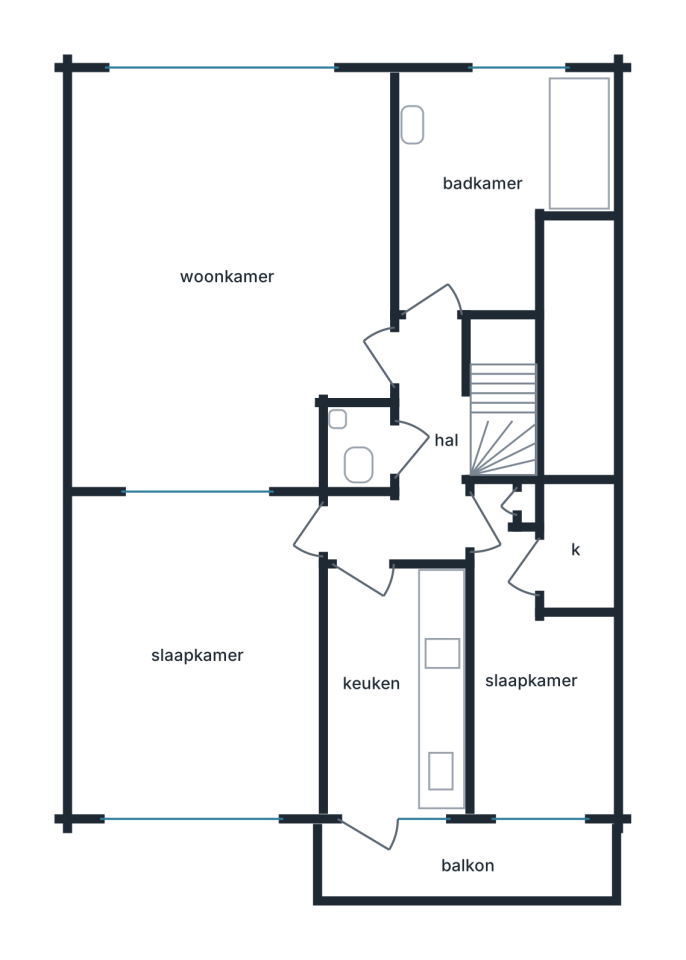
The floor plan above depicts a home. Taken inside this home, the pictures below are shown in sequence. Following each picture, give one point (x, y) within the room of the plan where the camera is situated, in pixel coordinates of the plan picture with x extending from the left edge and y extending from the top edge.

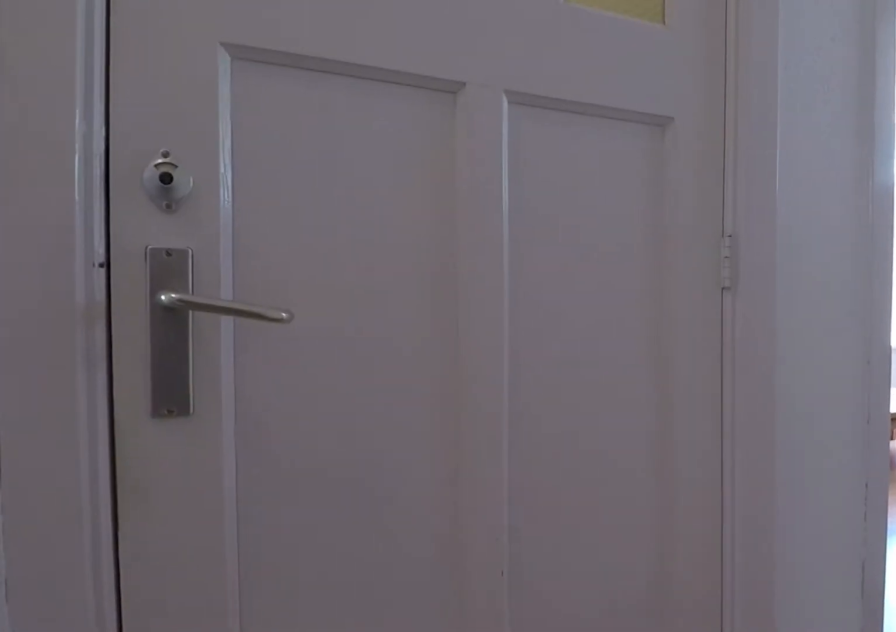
(418, 456)
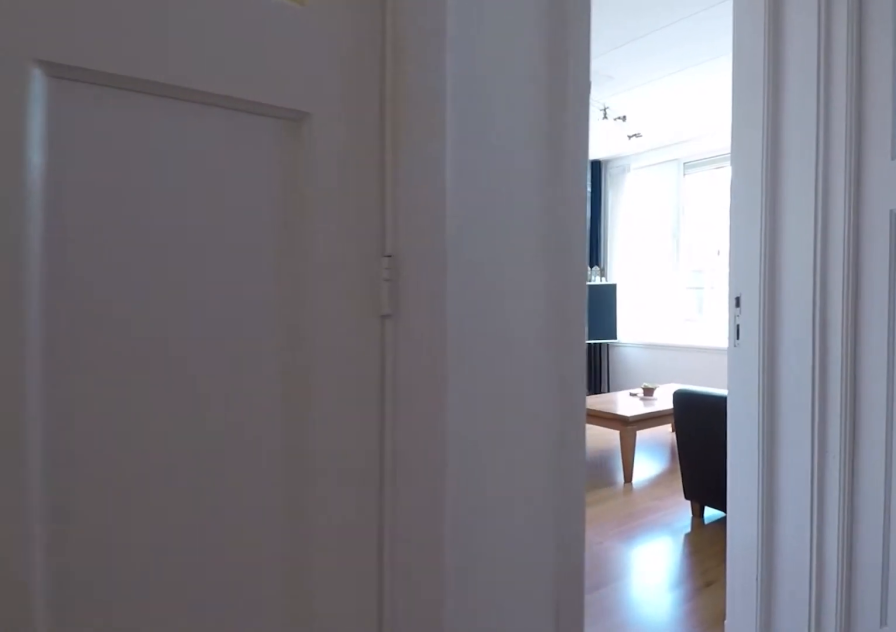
(418, 456)
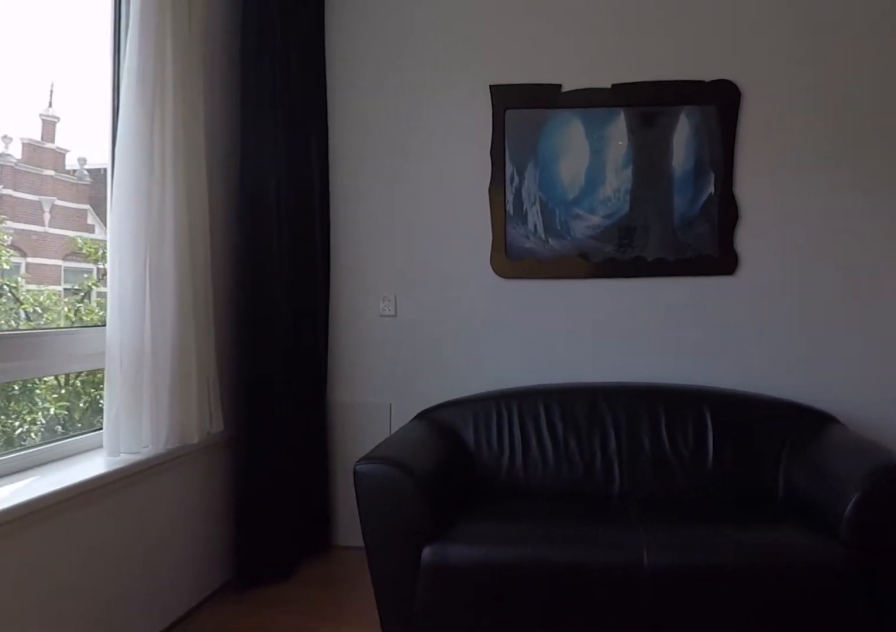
(227, 275)
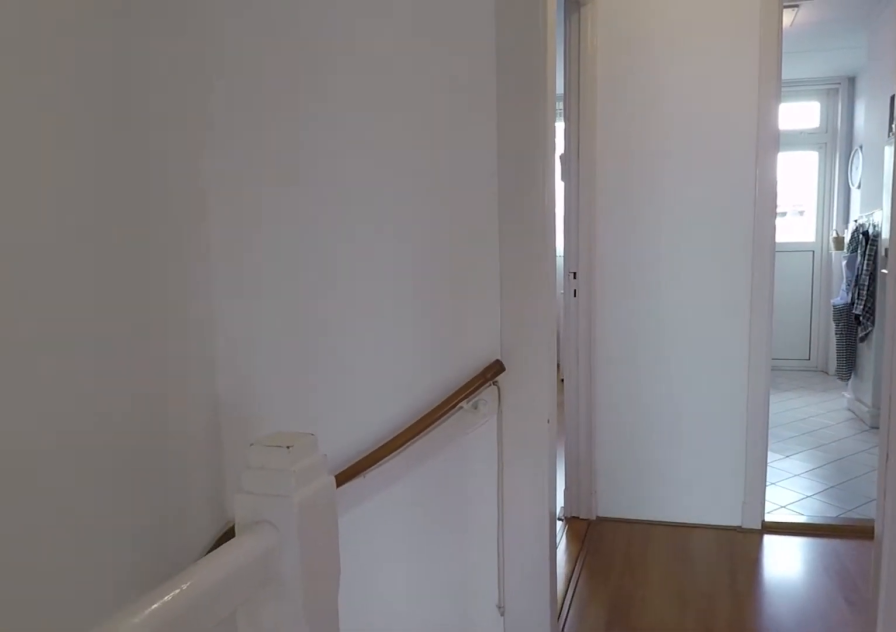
(417, 456)
